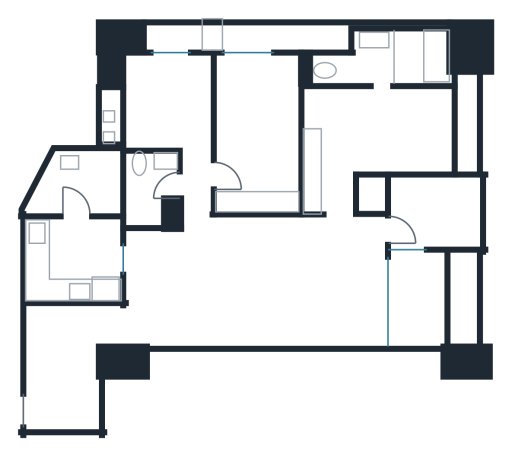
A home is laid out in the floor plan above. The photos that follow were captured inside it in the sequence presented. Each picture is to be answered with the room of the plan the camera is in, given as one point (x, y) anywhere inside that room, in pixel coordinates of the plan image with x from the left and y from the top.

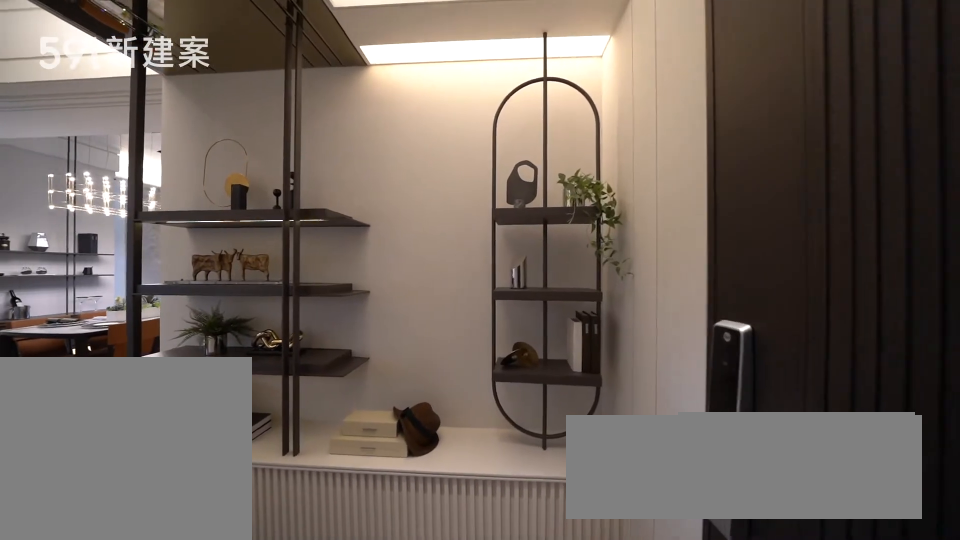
(61, 384)
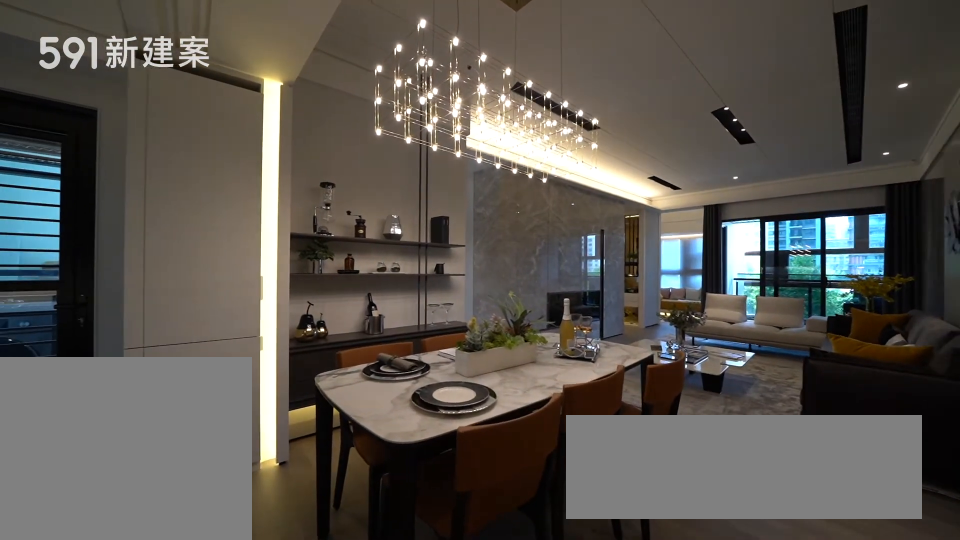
(180, 286)
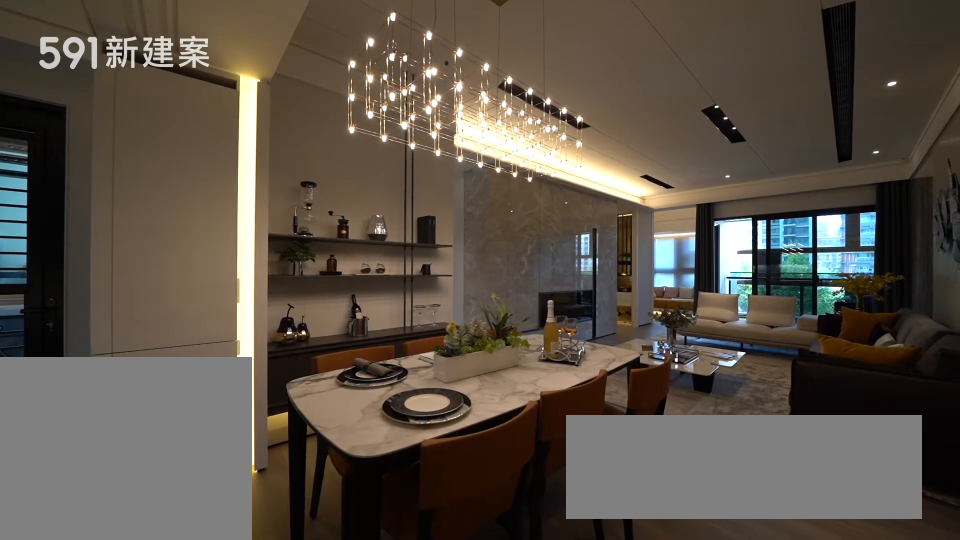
(180, 286)
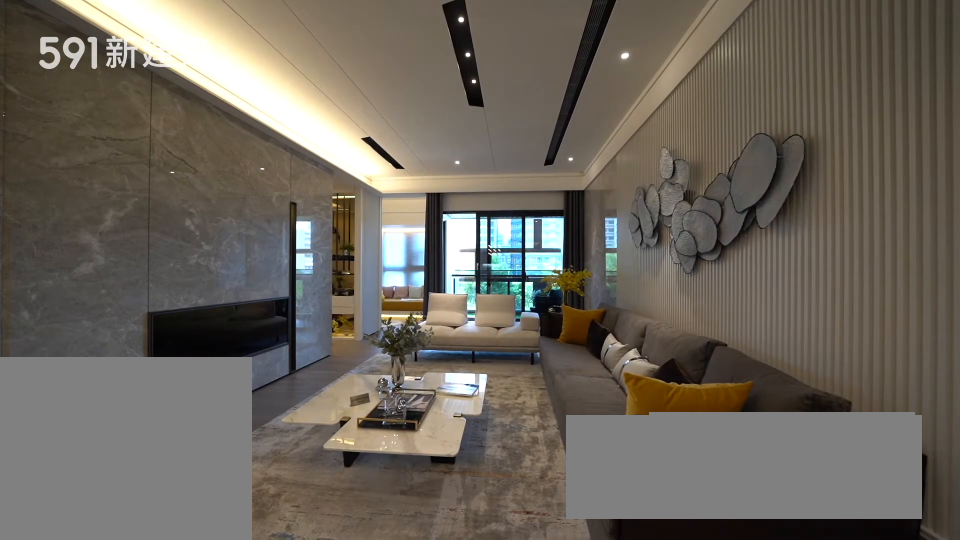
(305, 282)
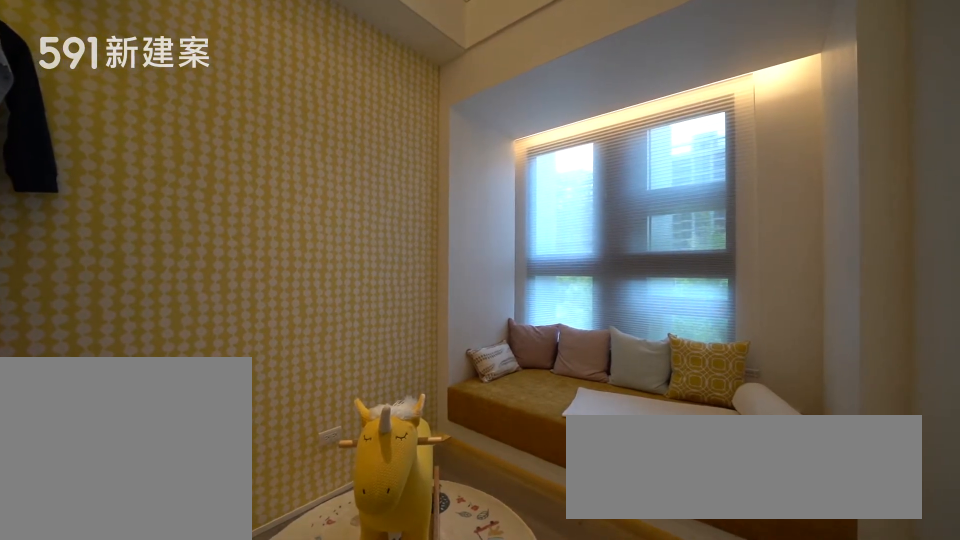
(432, 209)
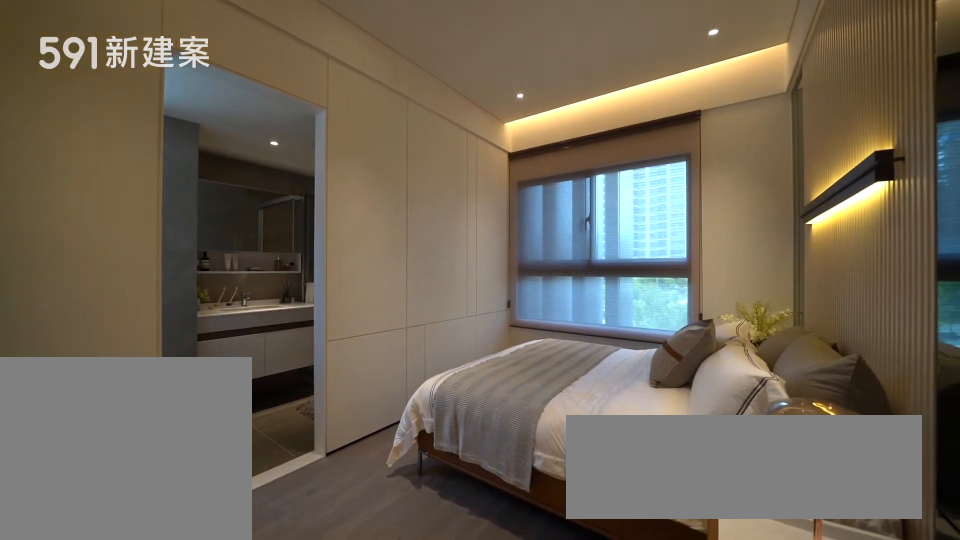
(374, 137)
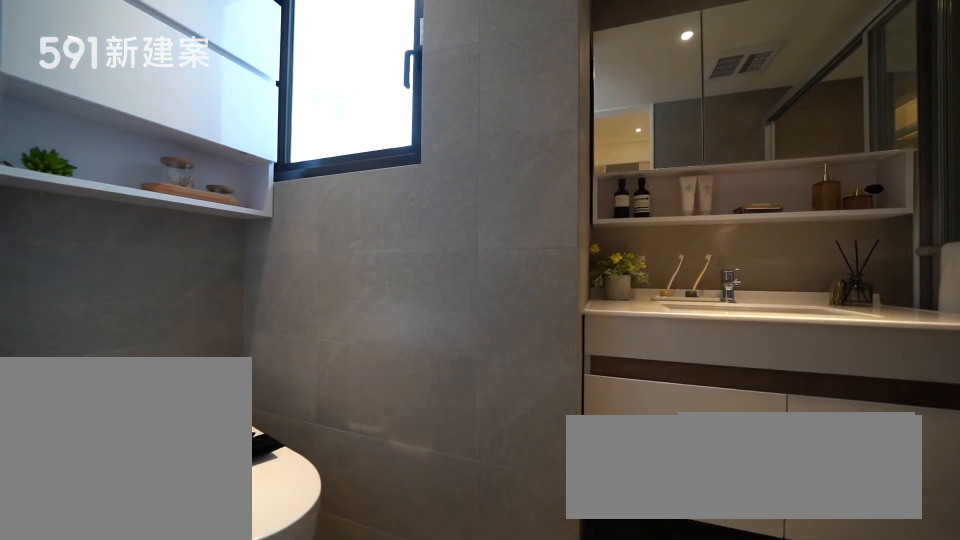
(384, 57)
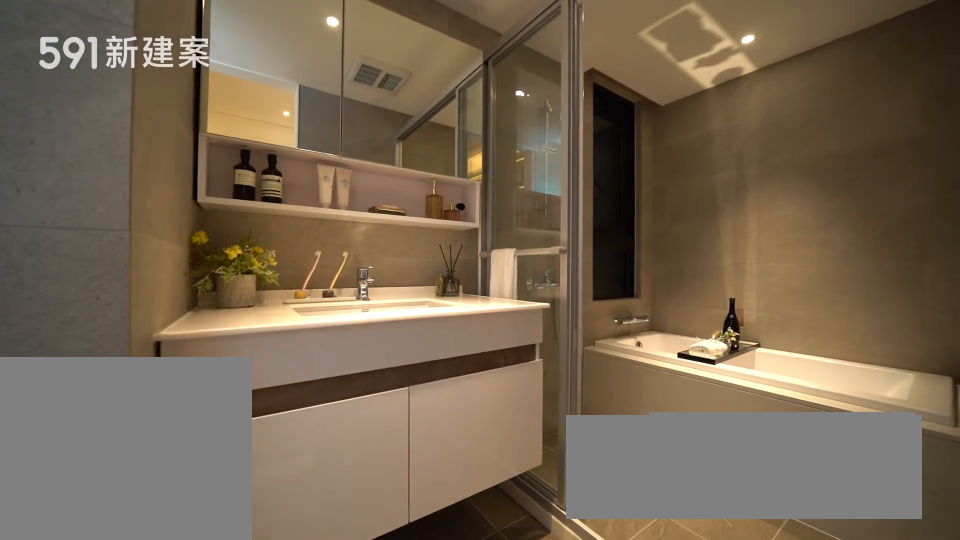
(384, 57)
